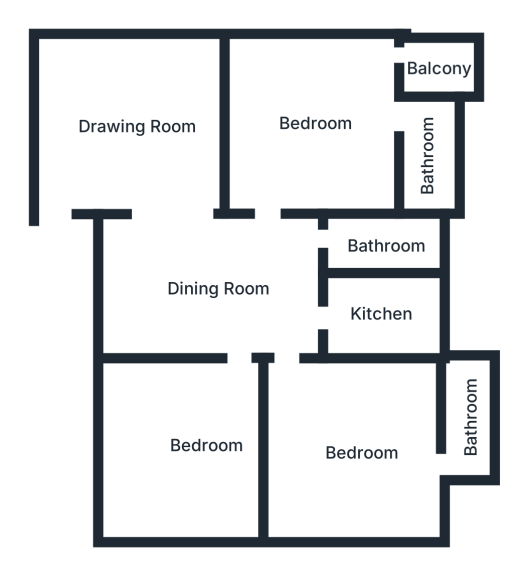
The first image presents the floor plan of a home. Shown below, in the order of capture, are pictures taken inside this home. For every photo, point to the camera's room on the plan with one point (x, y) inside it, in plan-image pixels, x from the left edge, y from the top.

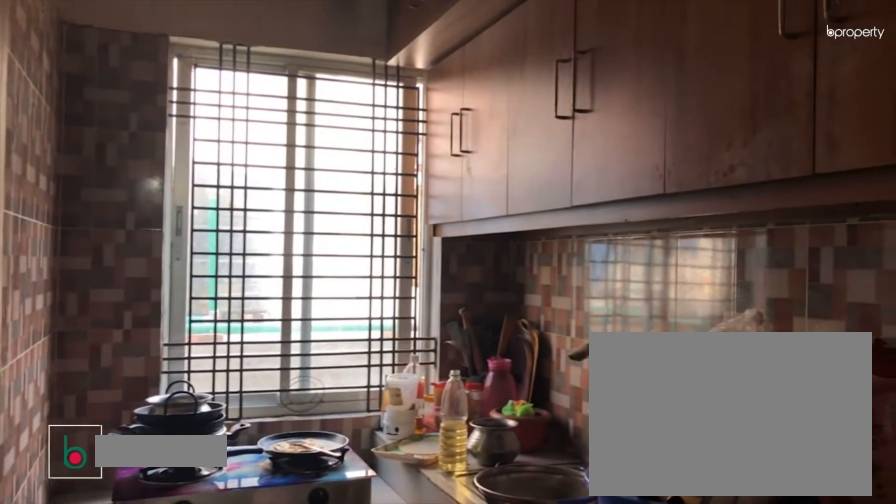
(382, 310)
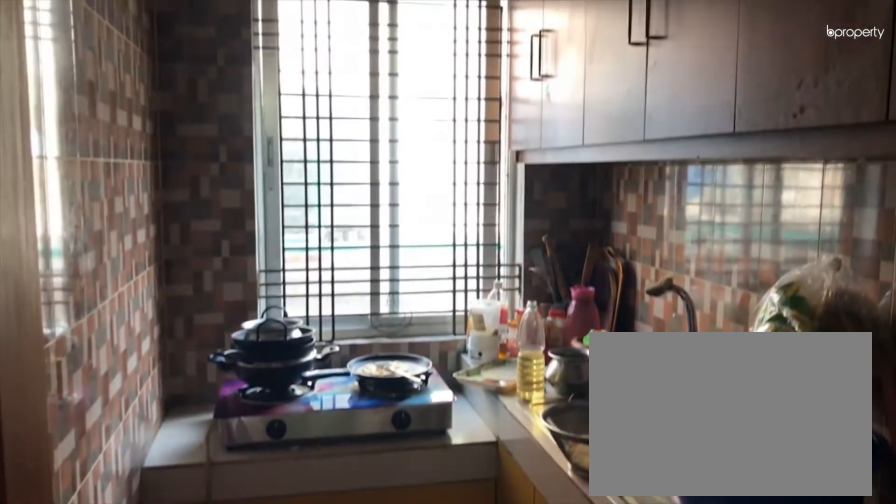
(381, 309)
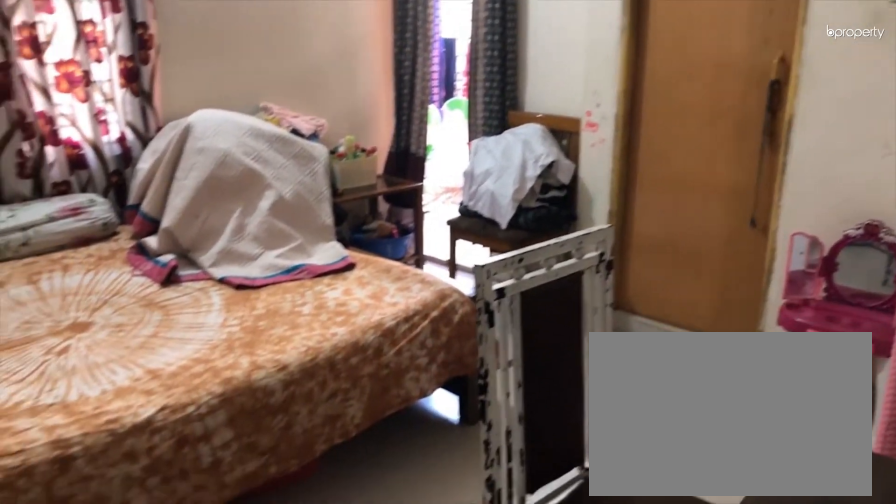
(315, 121)
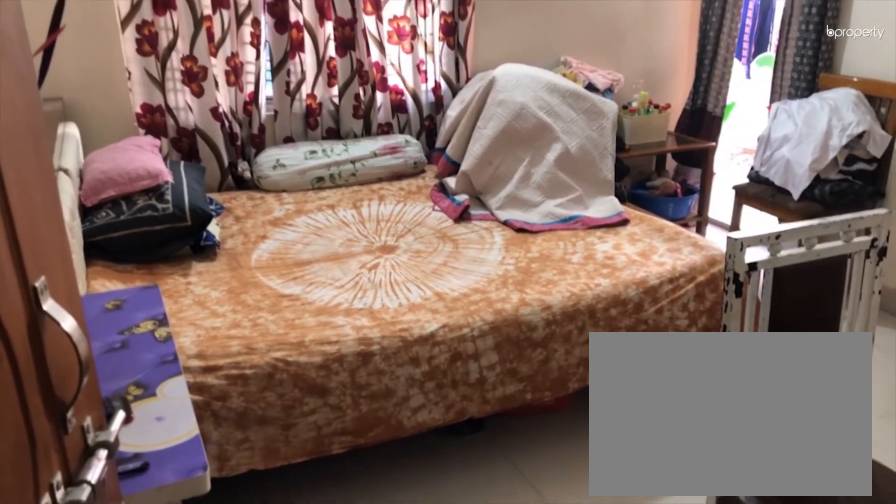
(315, 121)
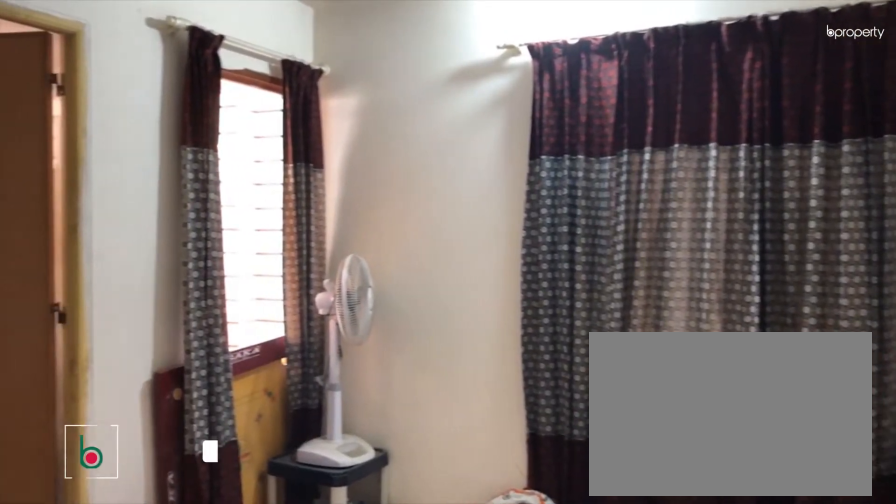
(363, 458)
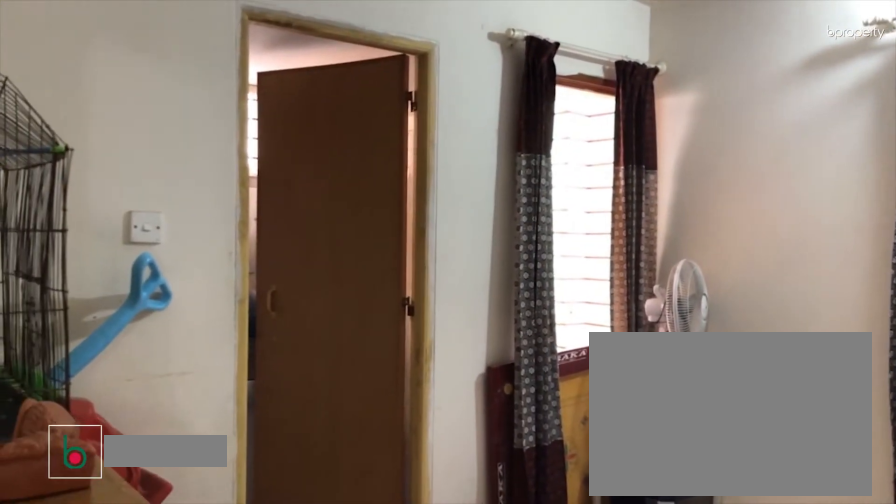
(363, 458)
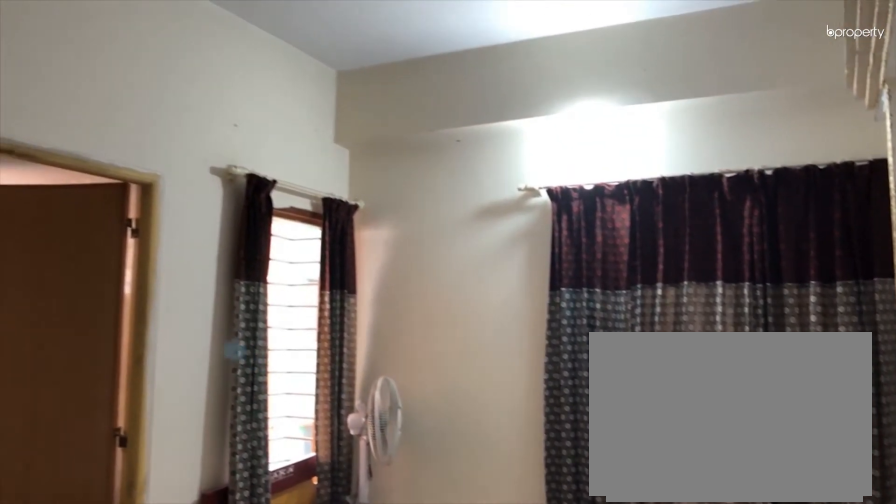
(363, 458)
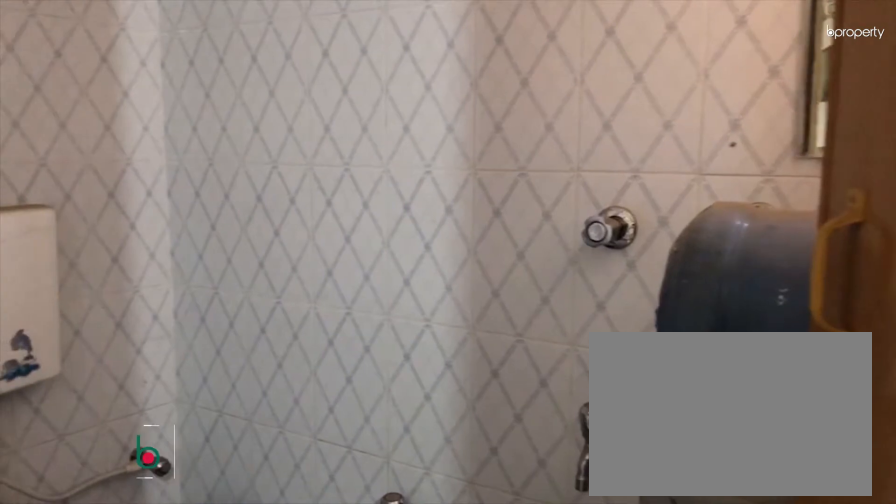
(469, 421)
